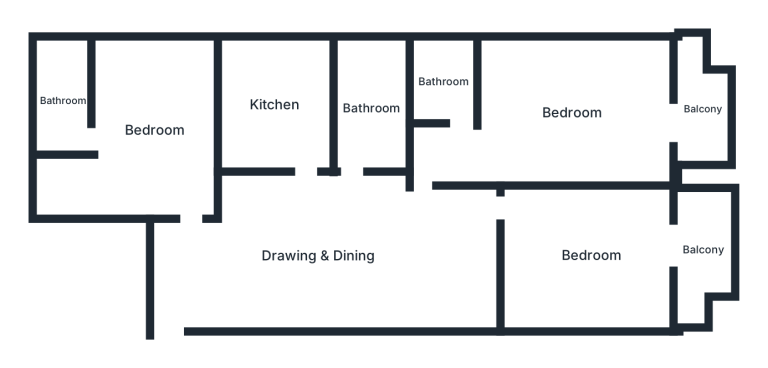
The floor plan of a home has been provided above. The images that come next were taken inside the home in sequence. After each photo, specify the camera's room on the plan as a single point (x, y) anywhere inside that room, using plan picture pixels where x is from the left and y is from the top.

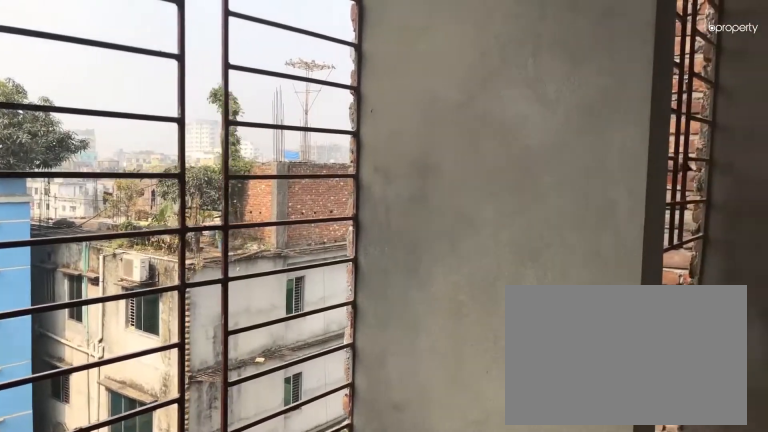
(702, 248)
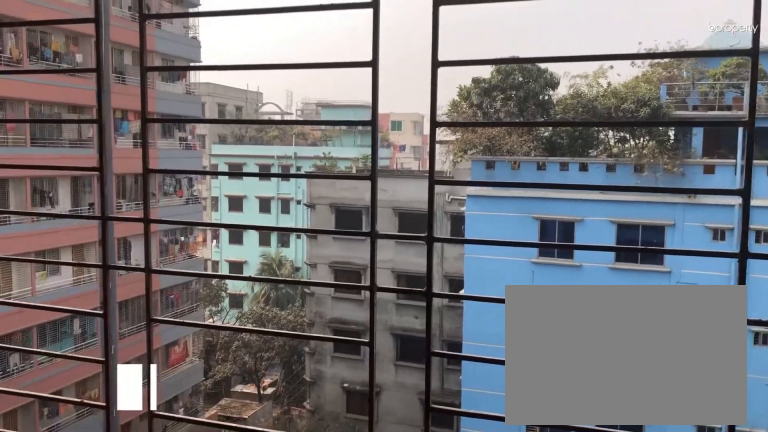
(702, 110)
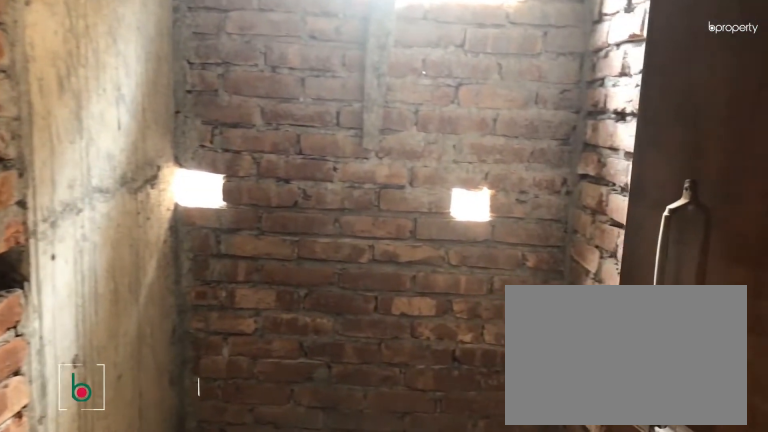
(443, 82)
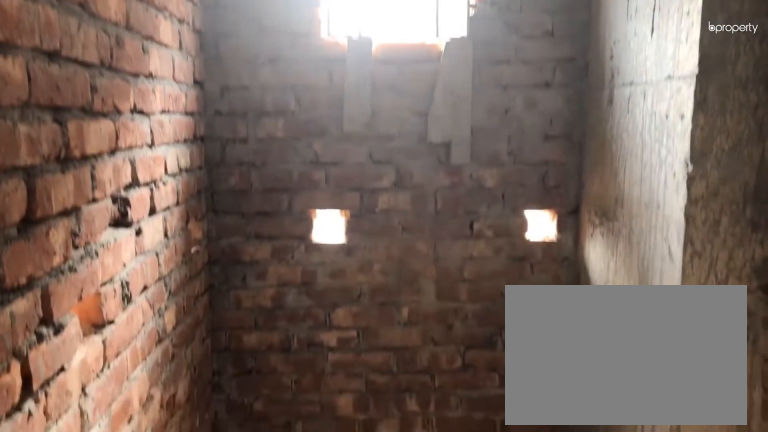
(371, 106)
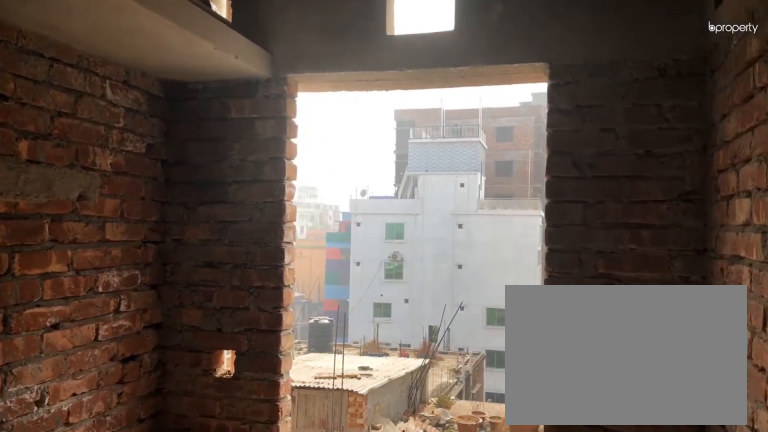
(275, 105)
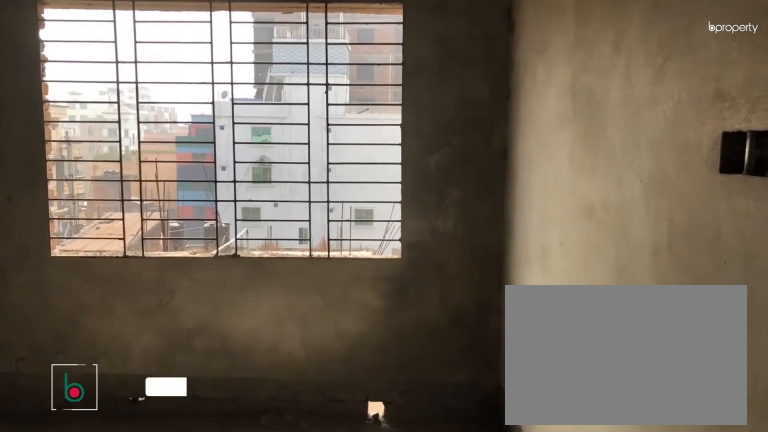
(154, 131)
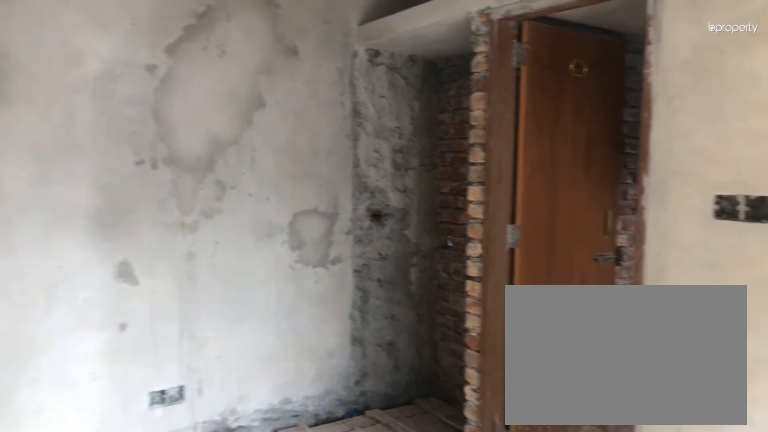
(154, 131)
